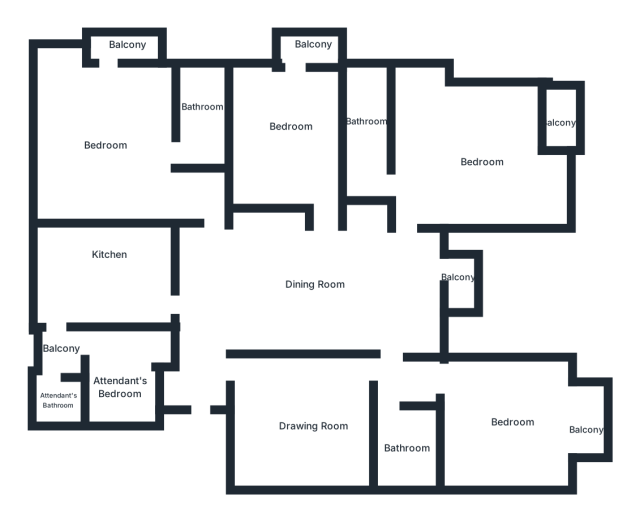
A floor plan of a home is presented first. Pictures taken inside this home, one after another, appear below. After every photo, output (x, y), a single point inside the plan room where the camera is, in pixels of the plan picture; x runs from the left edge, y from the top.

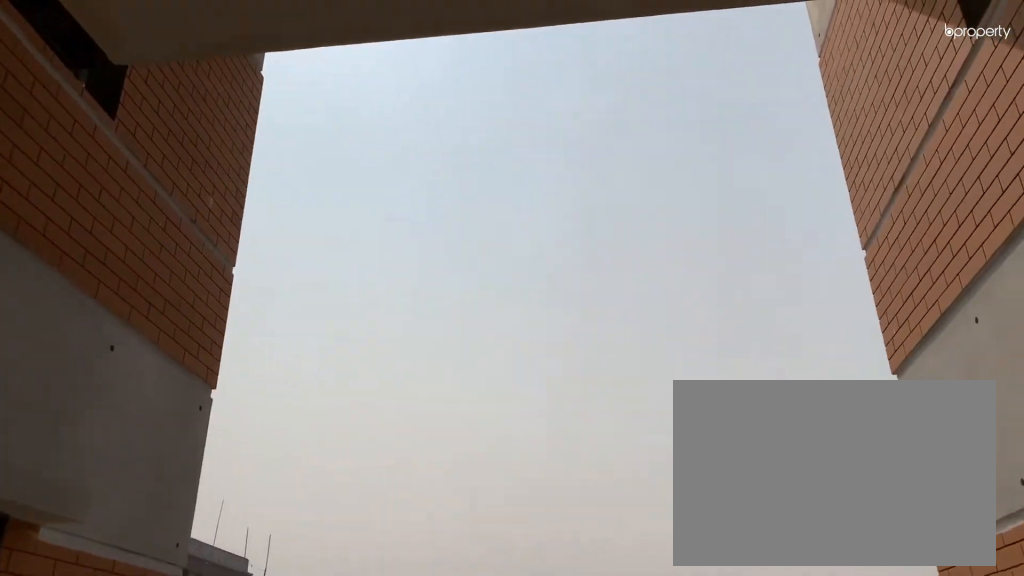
(463, 285)
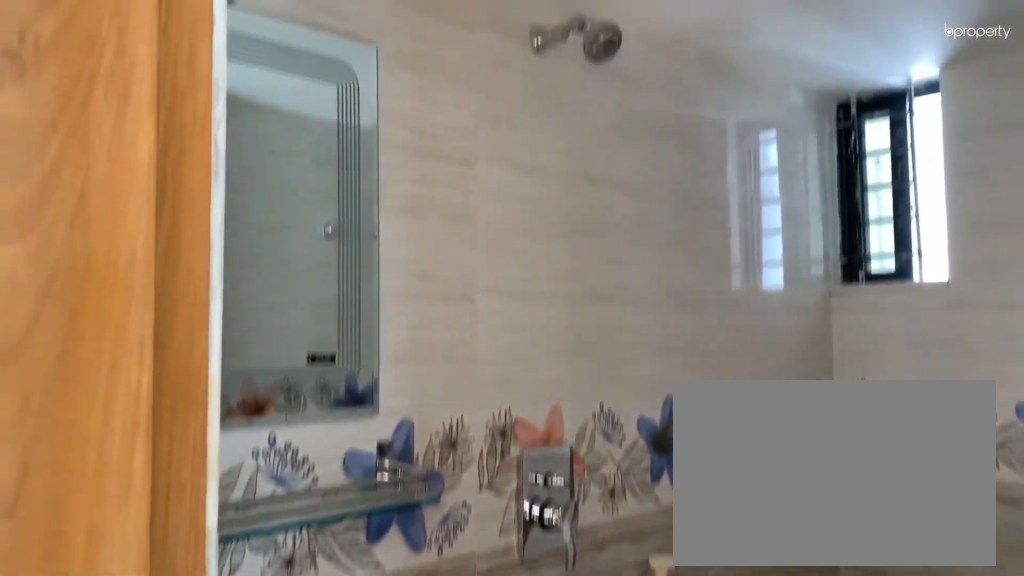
(410, 450)
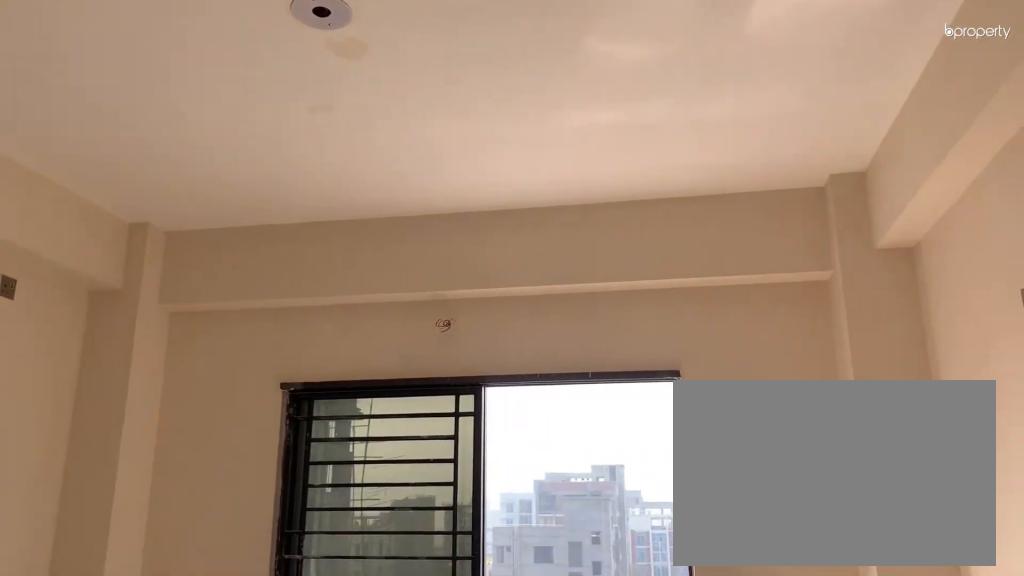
(510, 422)
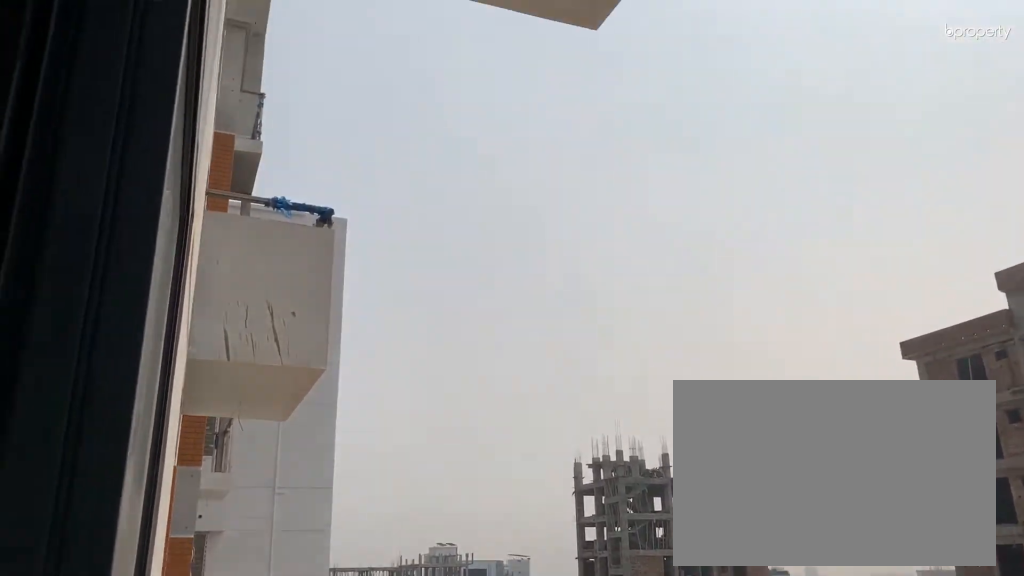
(588, 432)
